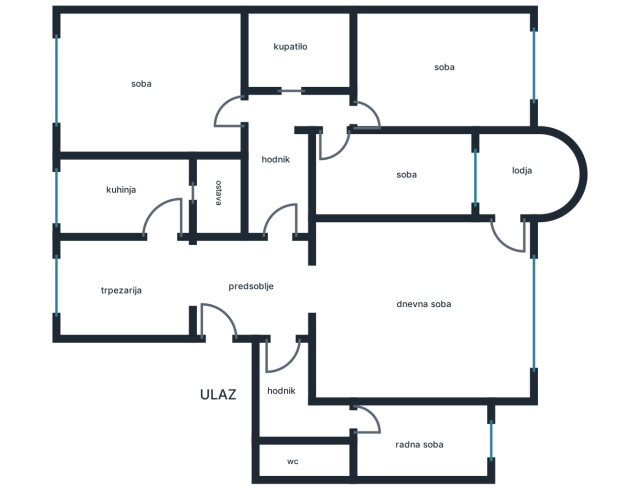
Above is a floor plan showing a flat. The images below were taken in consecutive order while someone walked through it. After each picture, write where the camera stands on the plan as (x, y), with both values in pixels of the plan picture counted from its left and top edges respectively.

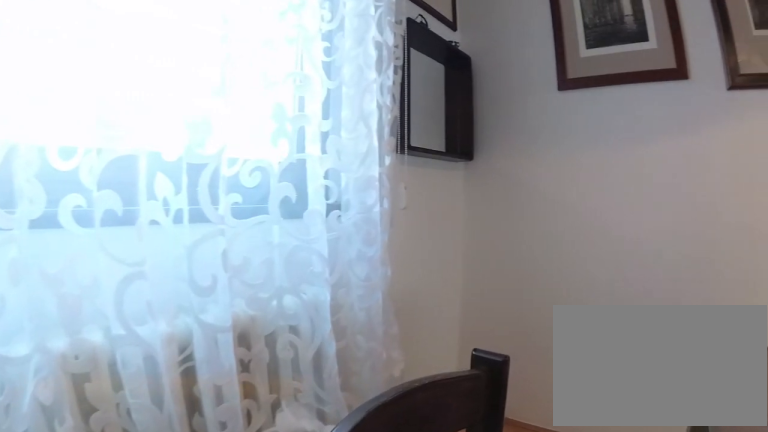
(99, 320)
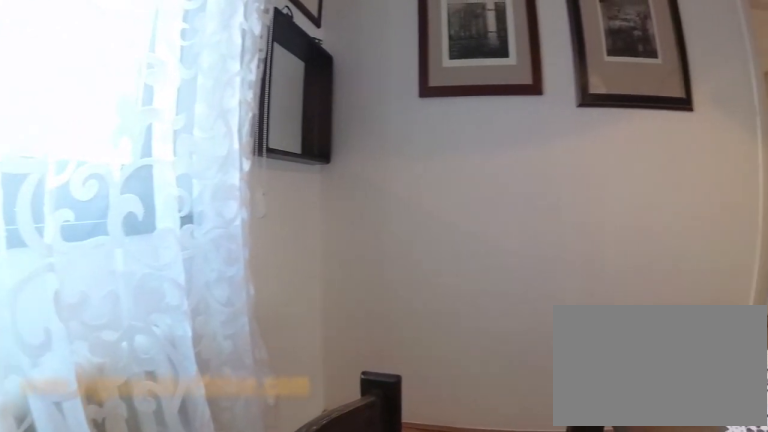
(93, 319)
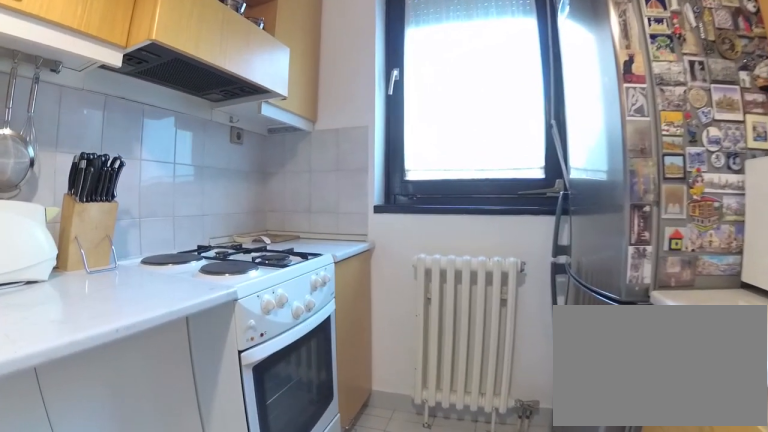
(158, 198)
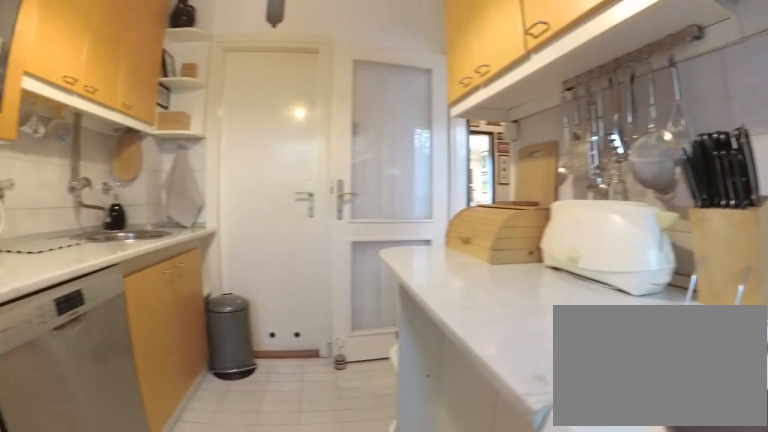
(67, 182)
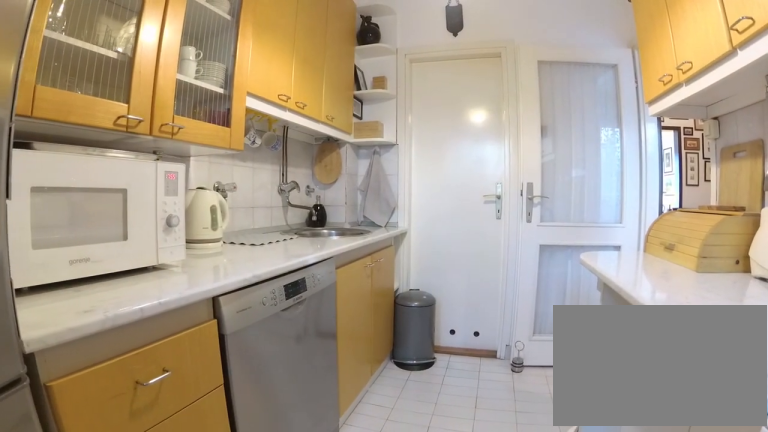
(63, 198)
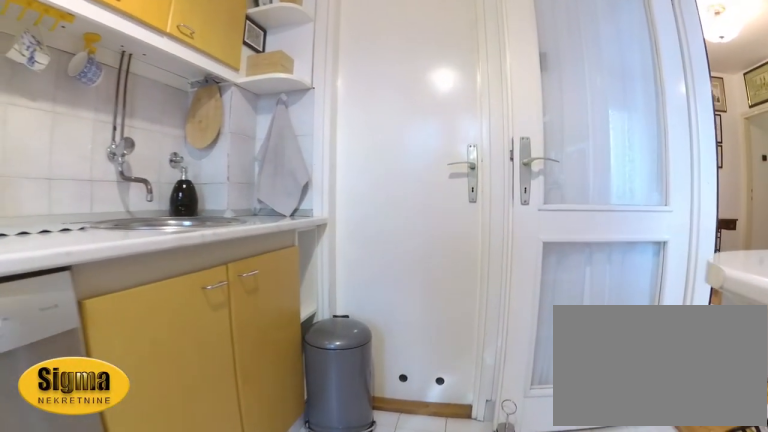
(109, 197)
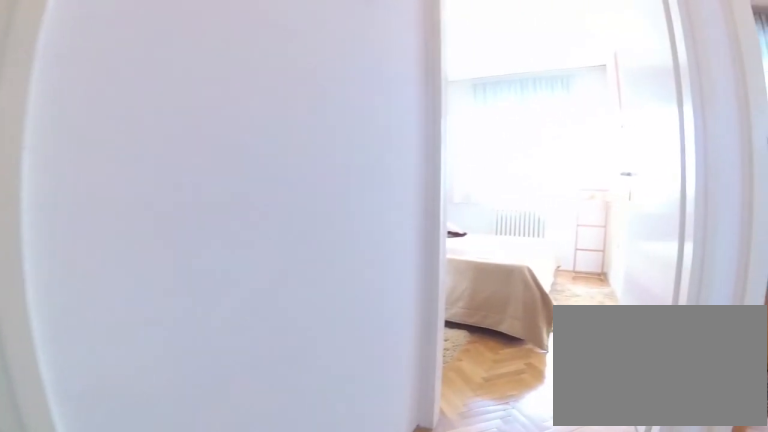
(274, 142)
